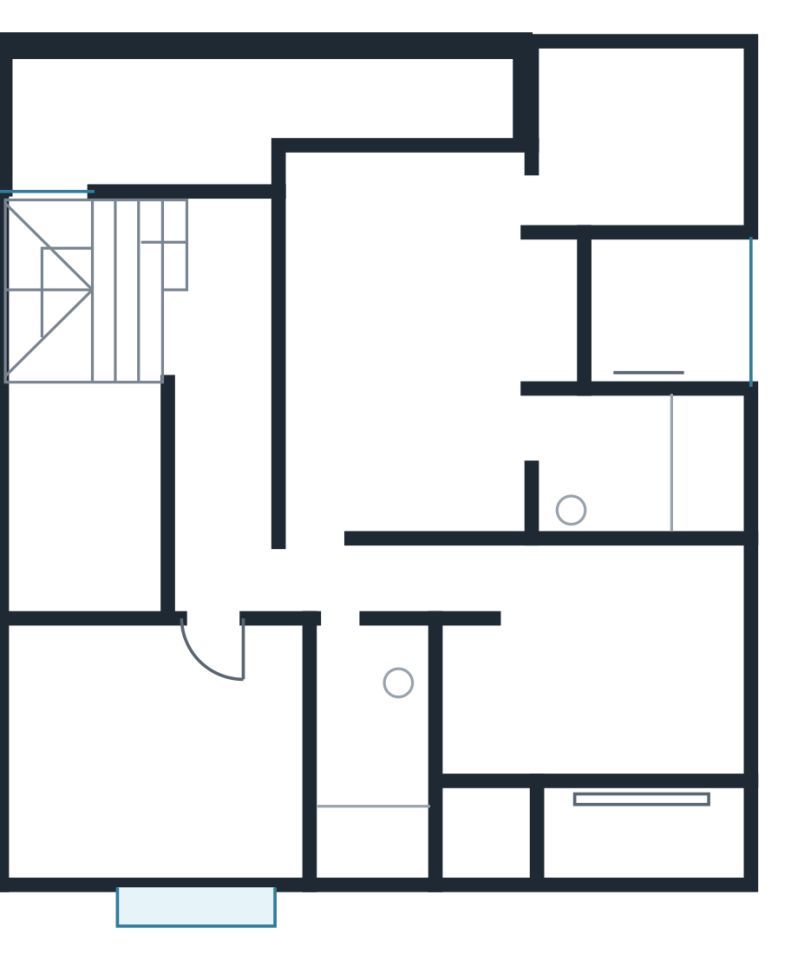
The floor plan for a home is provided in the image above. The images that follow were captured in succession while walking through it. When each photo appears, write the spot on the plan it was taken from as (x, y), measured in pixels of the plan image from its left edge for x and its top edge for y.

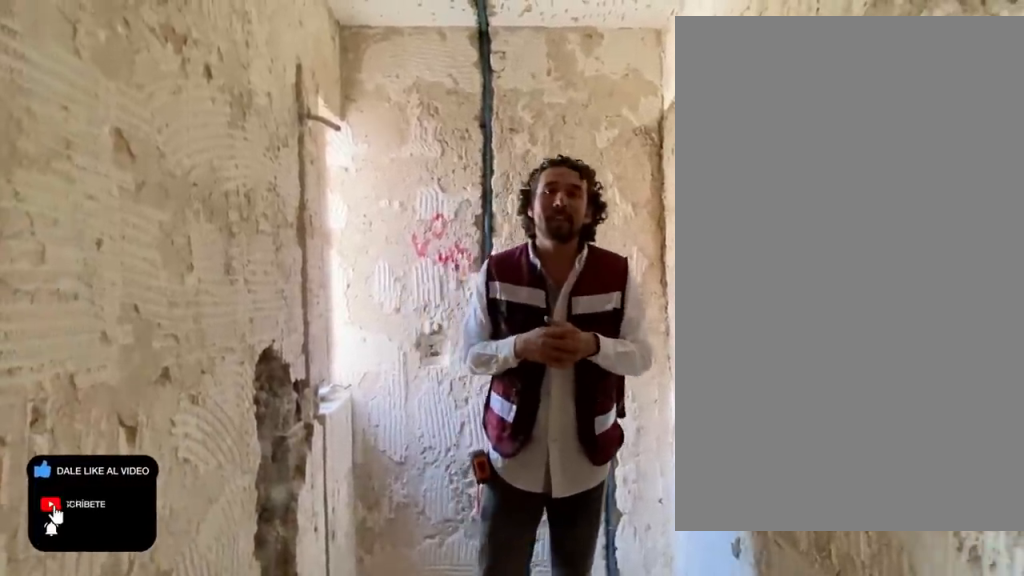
(346, 635)
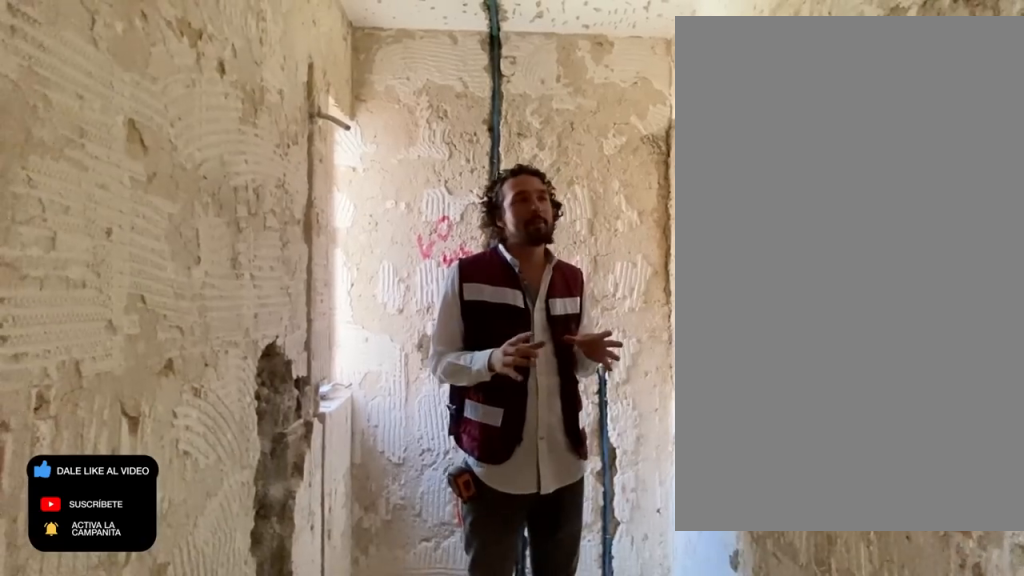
(345, 634)
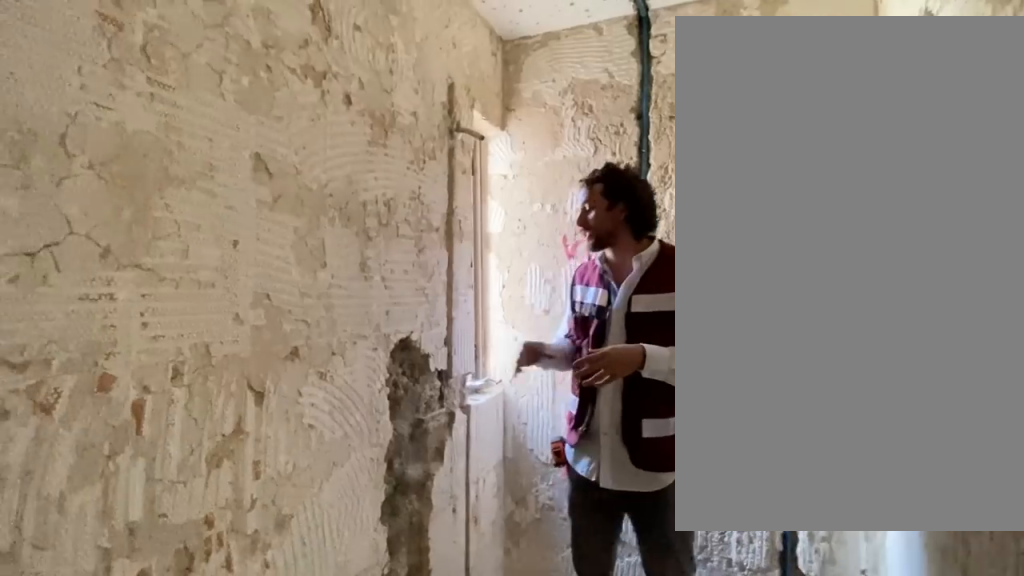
(344, 635)
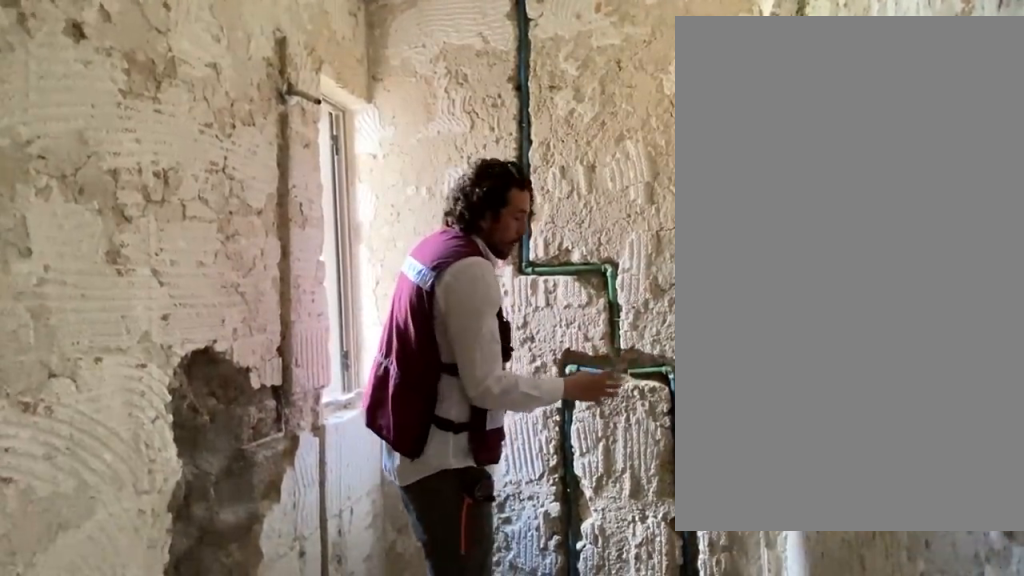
(364, 720)
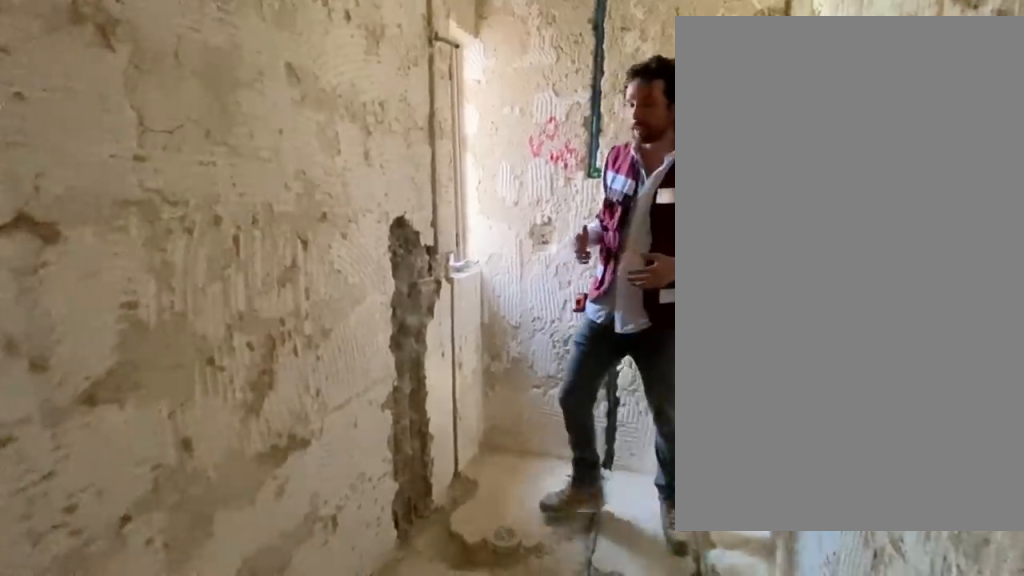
(345, 737)
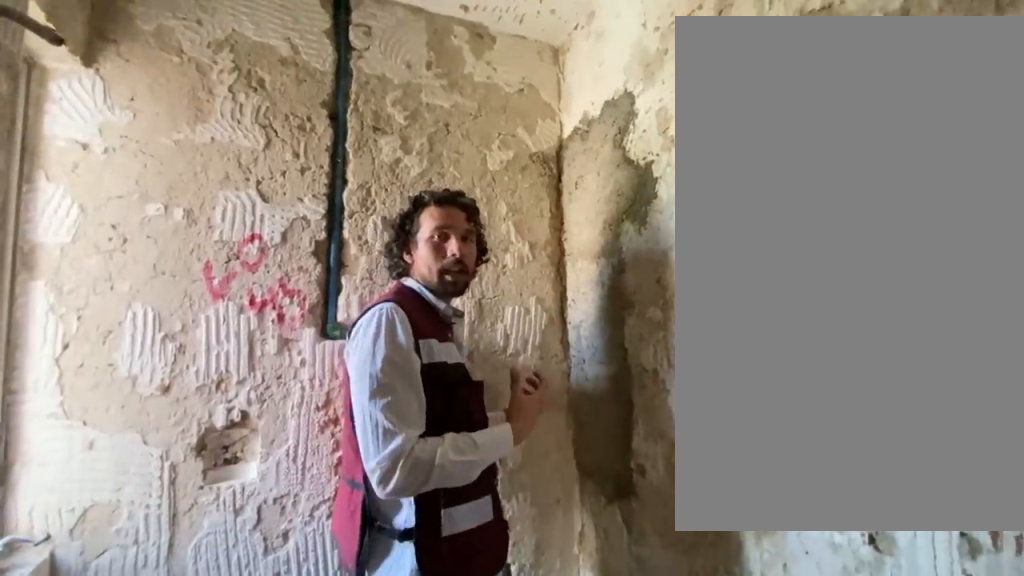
(358, 748)
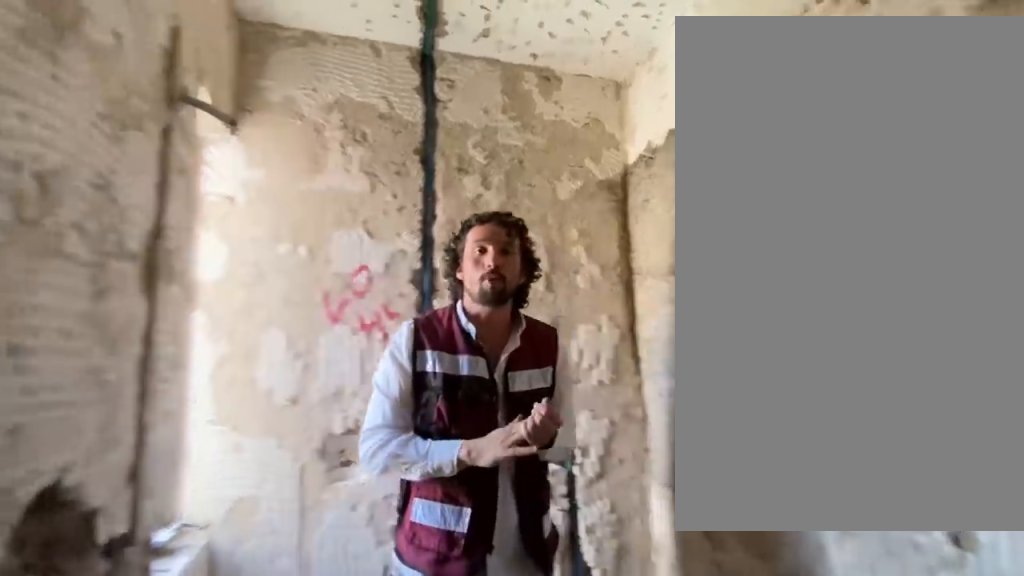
(357, 749)
